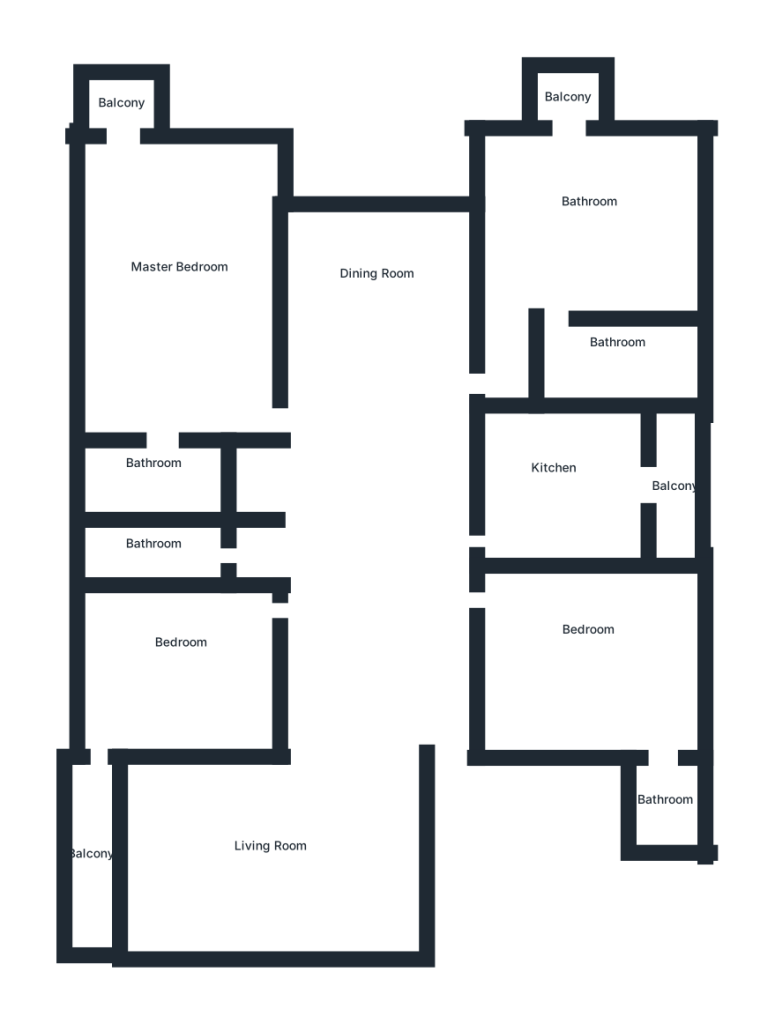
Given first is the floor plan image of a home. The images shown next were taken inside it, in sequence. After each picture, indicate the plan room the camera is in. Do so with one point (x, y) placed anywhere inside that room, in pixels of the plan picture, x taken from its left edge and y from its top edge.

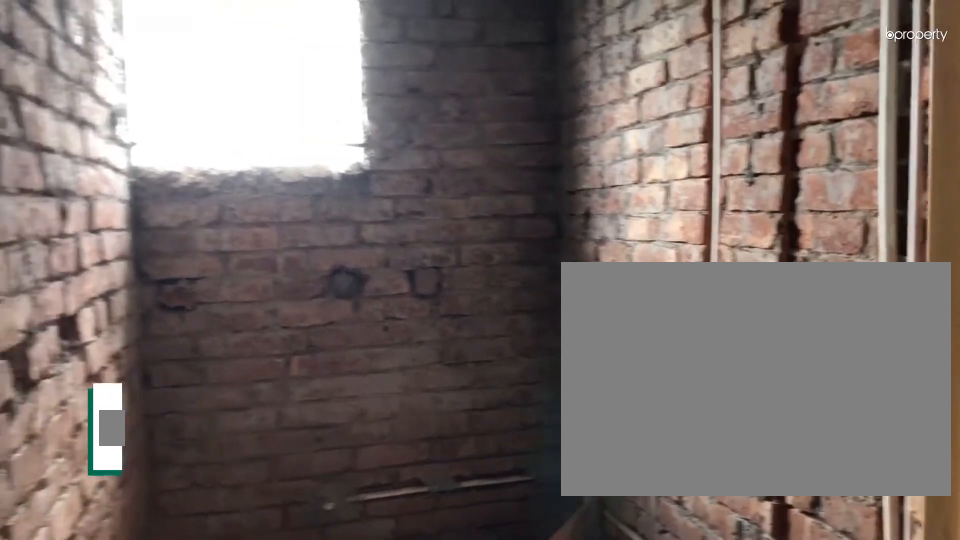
(158, 551)
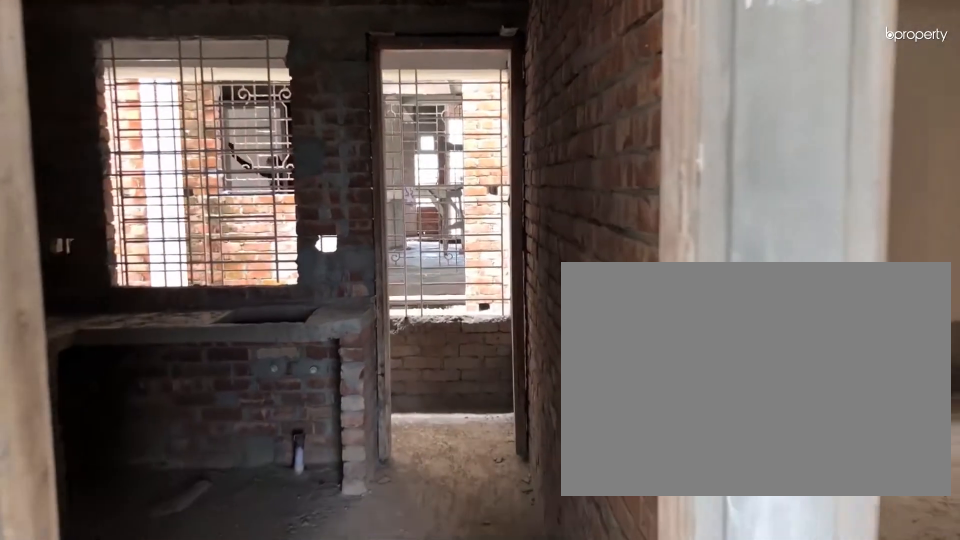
(457, 544)
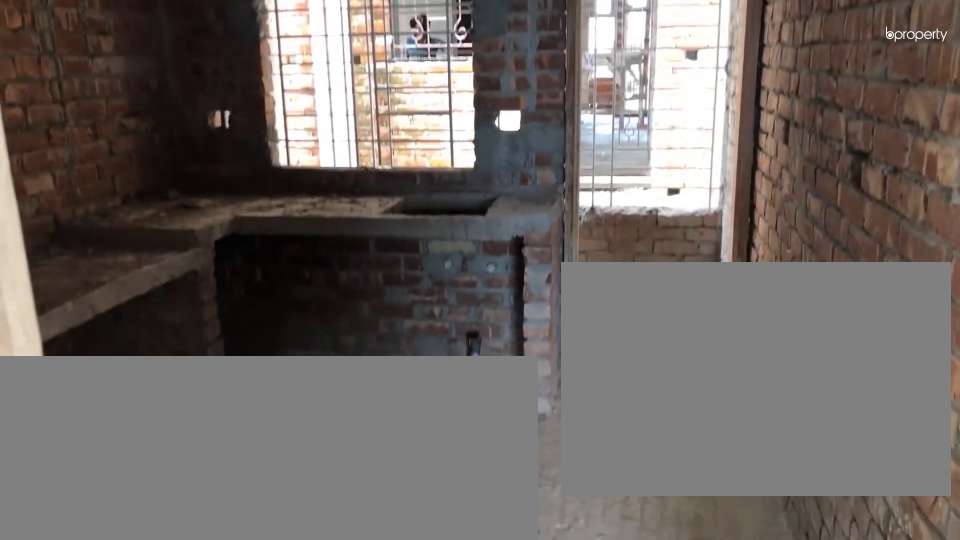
(563, 492)
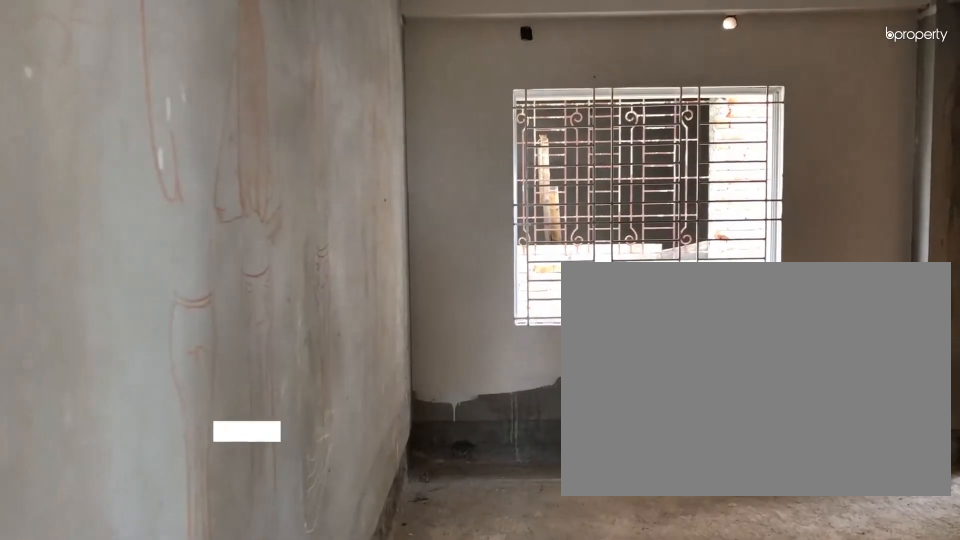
(594, 643)
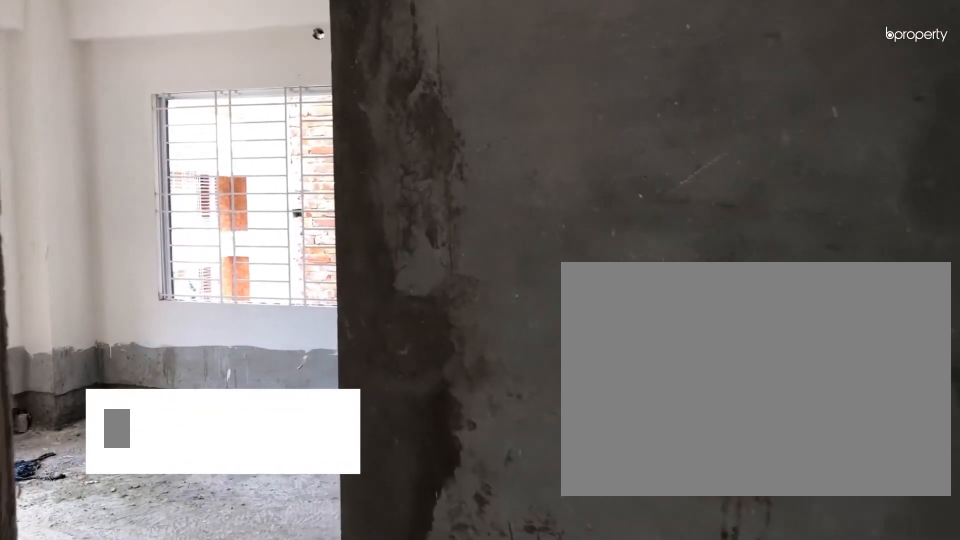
(506, 333)
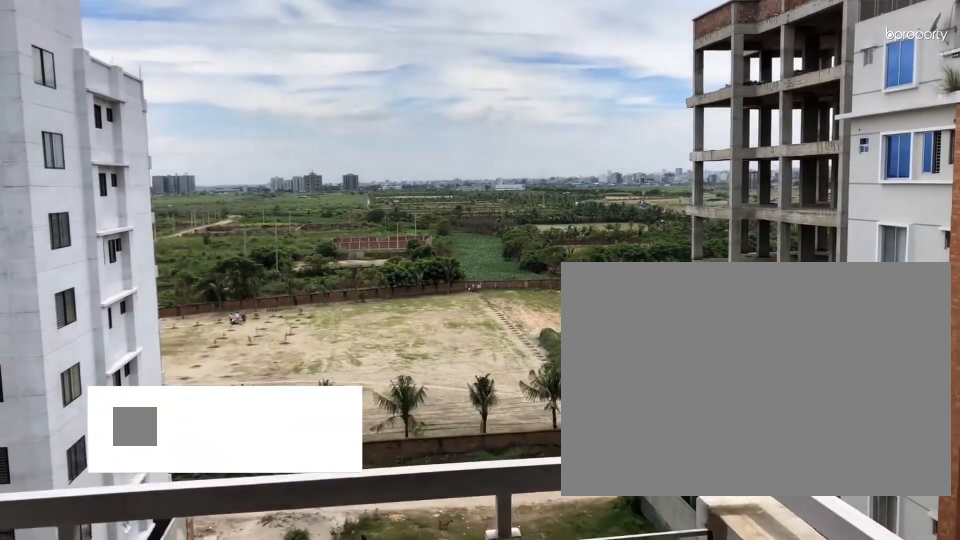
(563, 102)
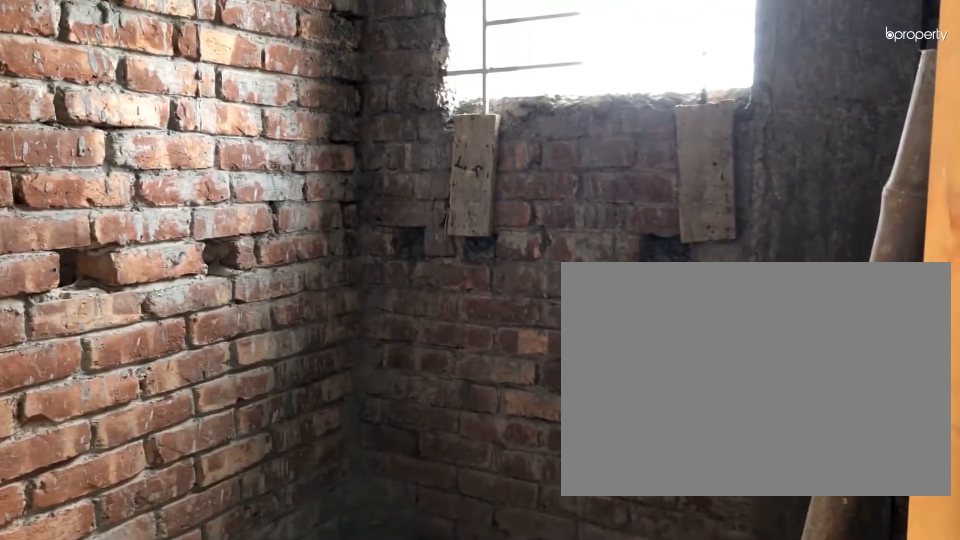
(146, 486)
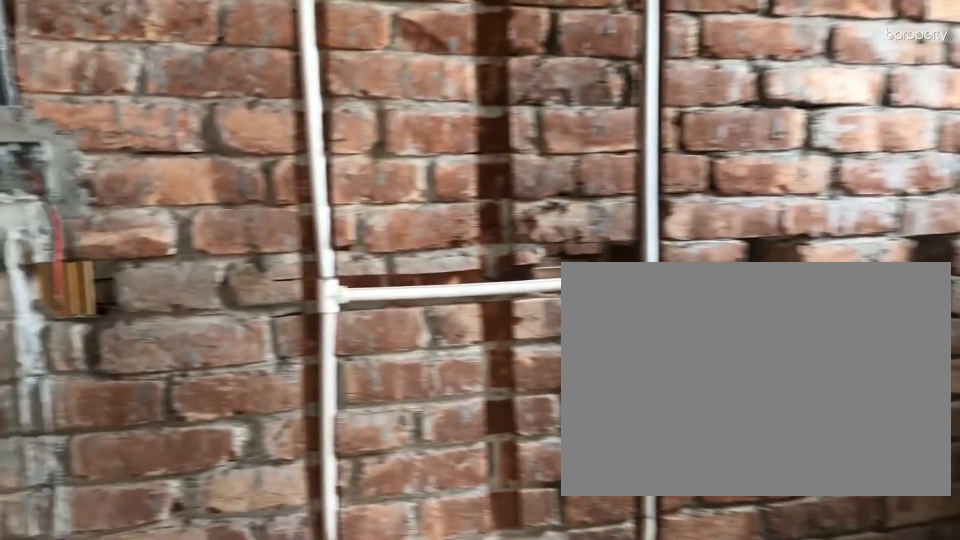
(146, 486)
